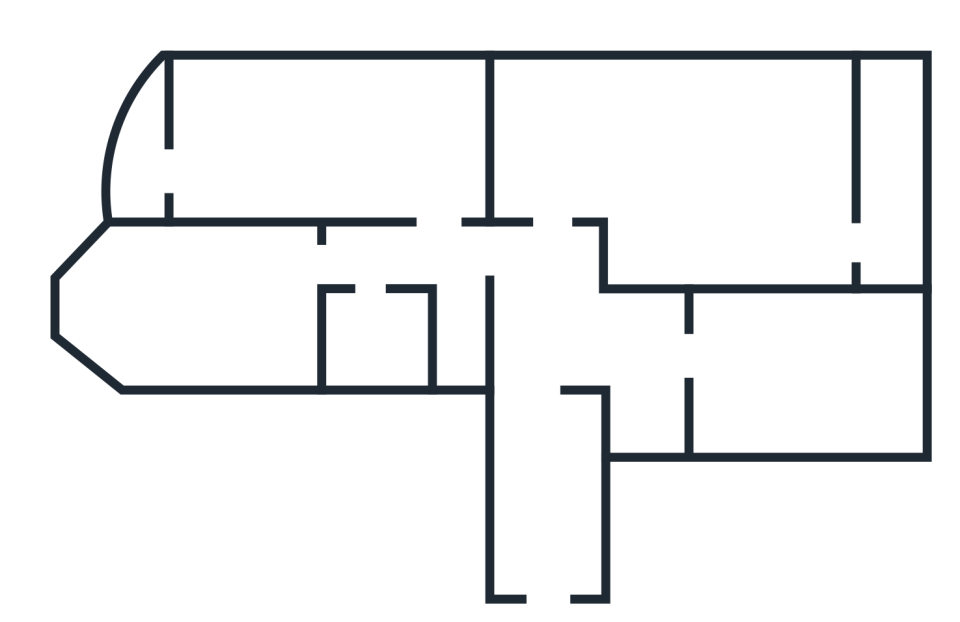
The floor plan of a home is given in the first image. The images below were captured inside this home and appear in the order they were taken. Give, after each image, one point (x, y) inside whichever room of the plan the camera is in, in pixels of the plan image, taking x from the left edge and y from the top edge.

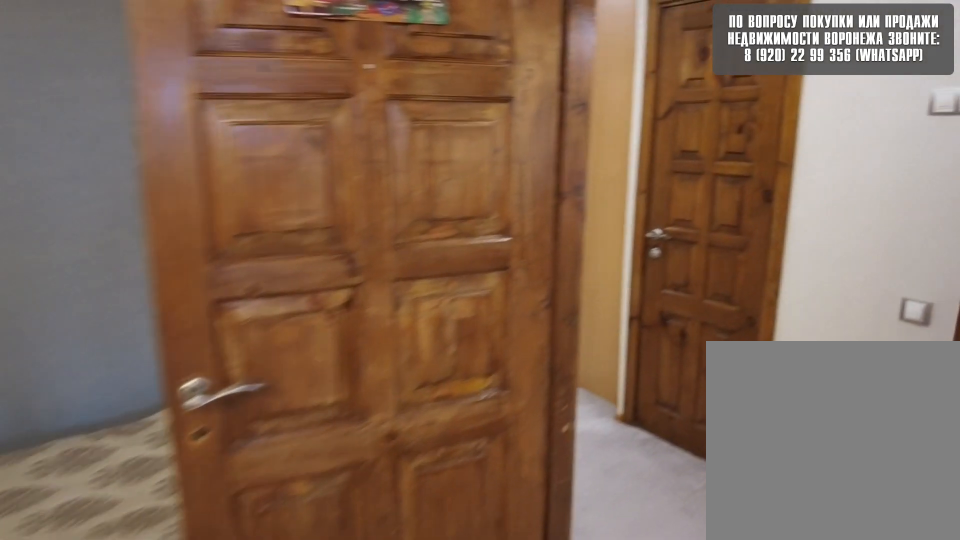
(365, 187)
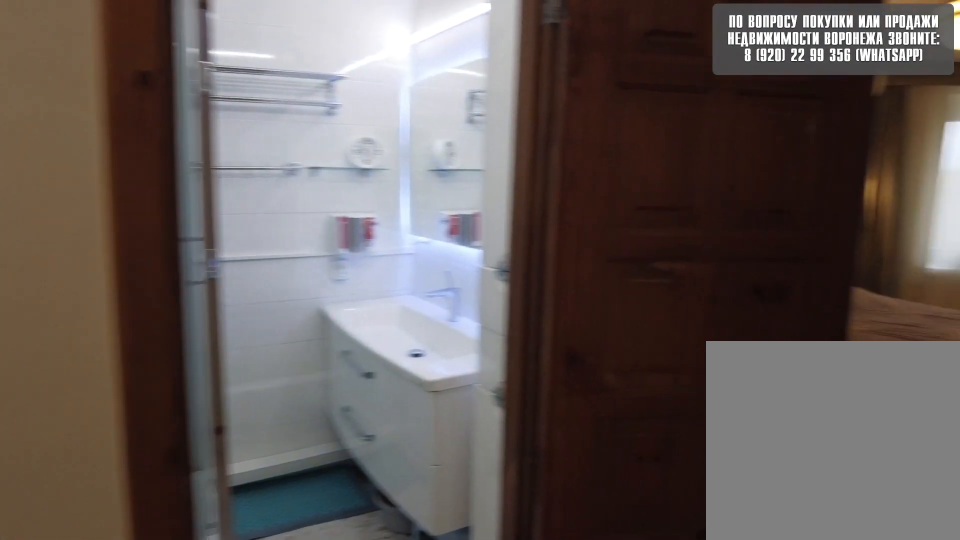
(458, 240)
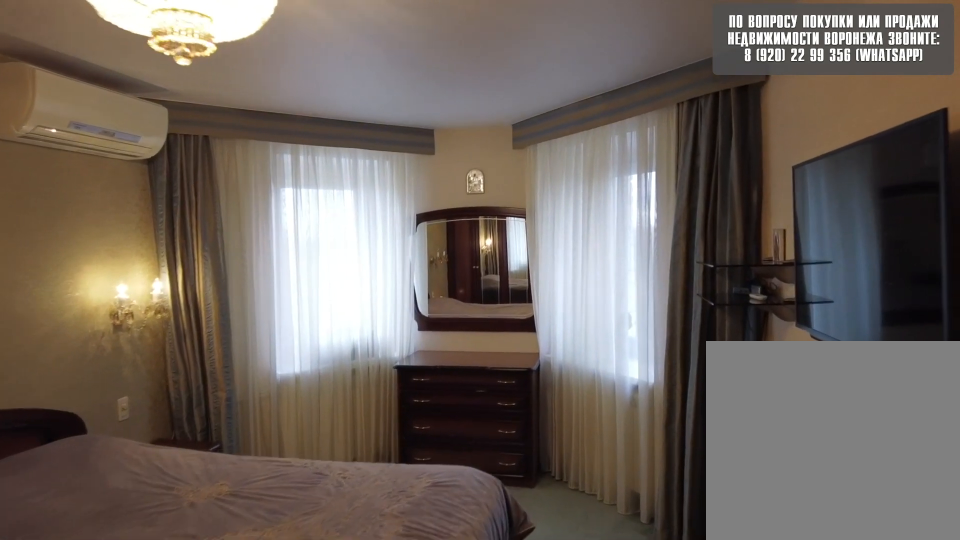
(222, 298)
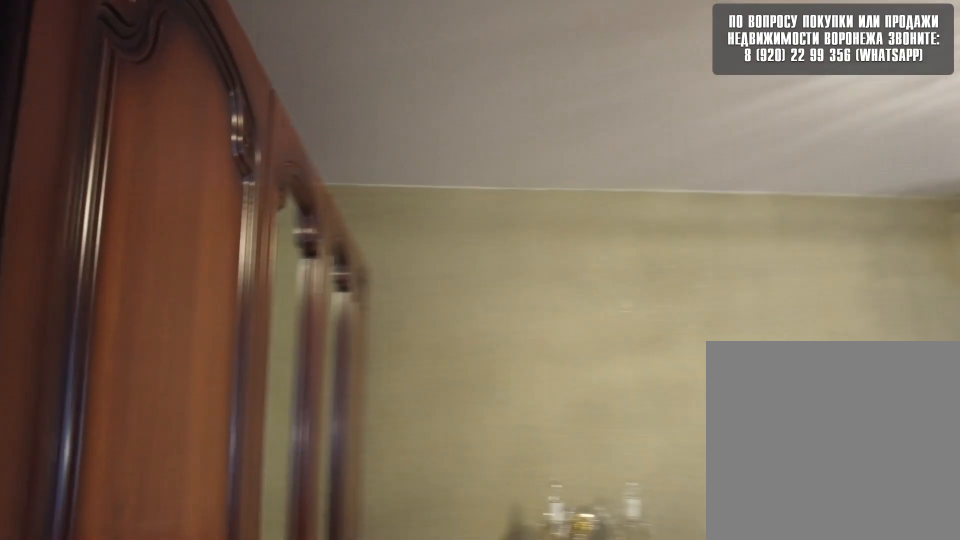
(222, 298)
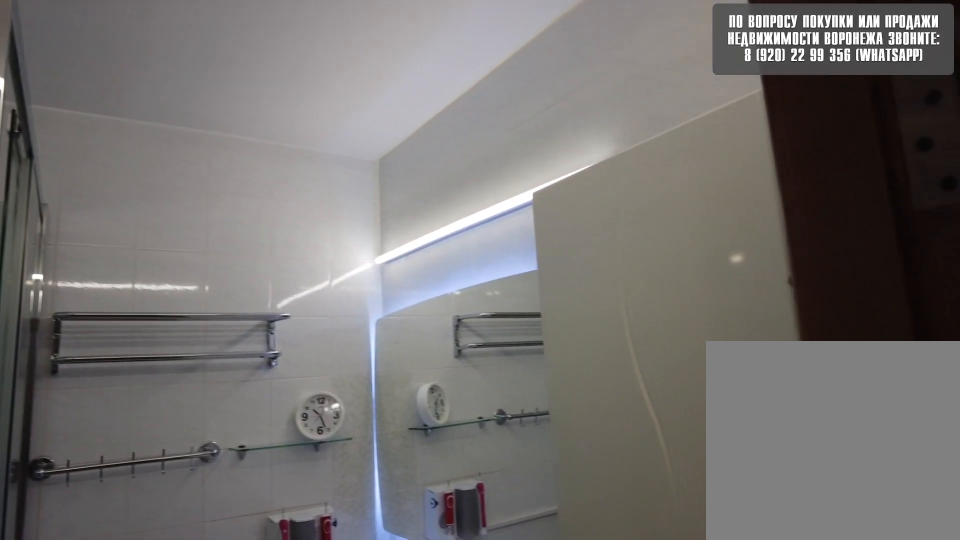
(369, 281)
